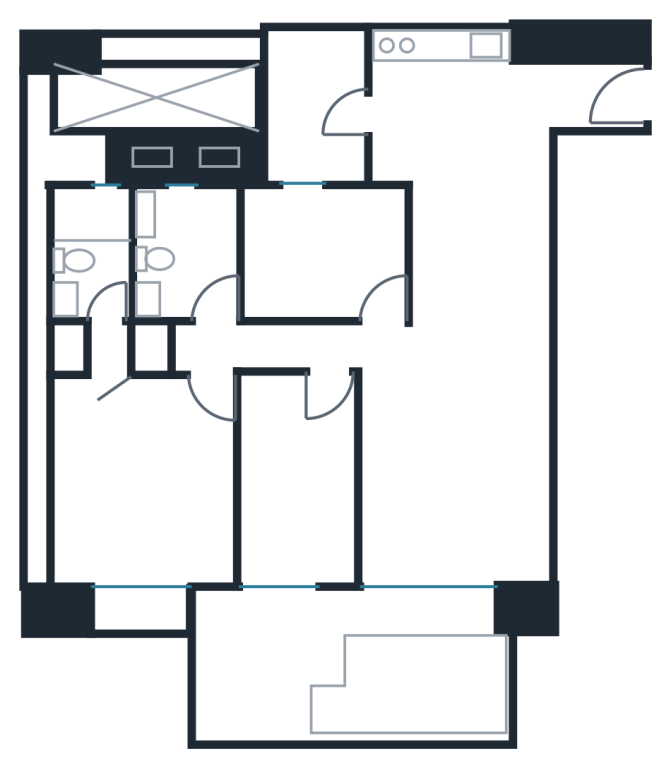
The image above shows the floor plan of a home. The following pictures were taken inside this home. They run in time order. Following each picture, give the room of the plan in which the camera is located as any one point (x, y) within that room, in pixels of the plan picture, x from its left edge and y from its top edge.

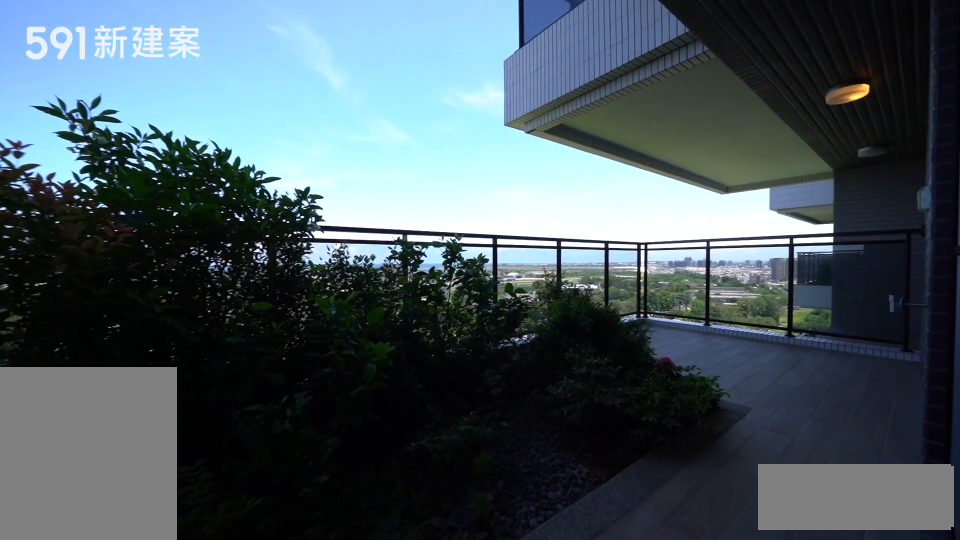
(352, 666)
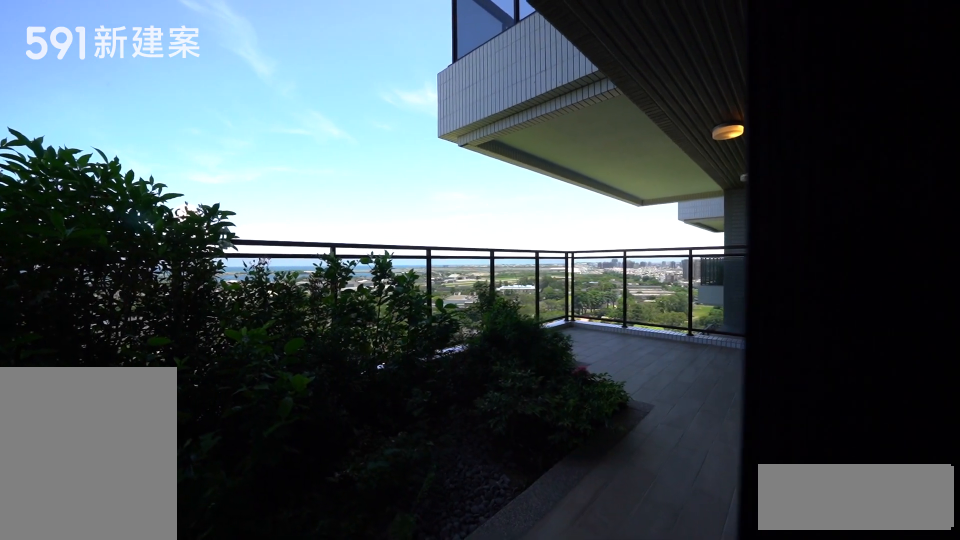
(352, 666)
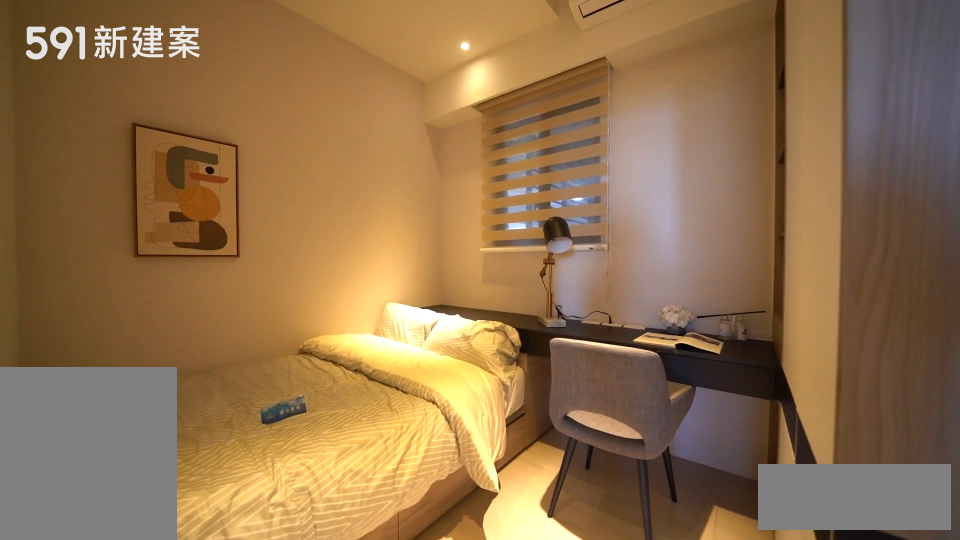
(325, 253)
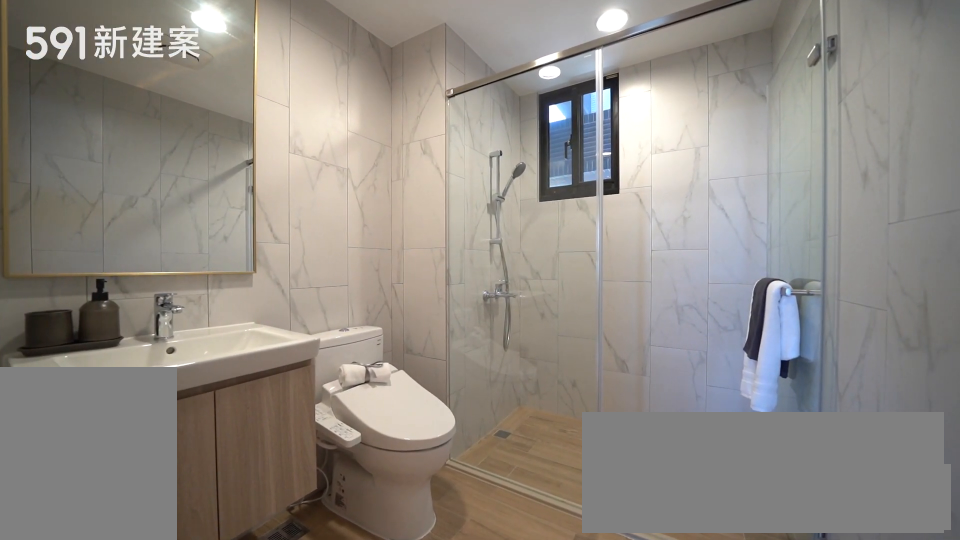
(183, 254)
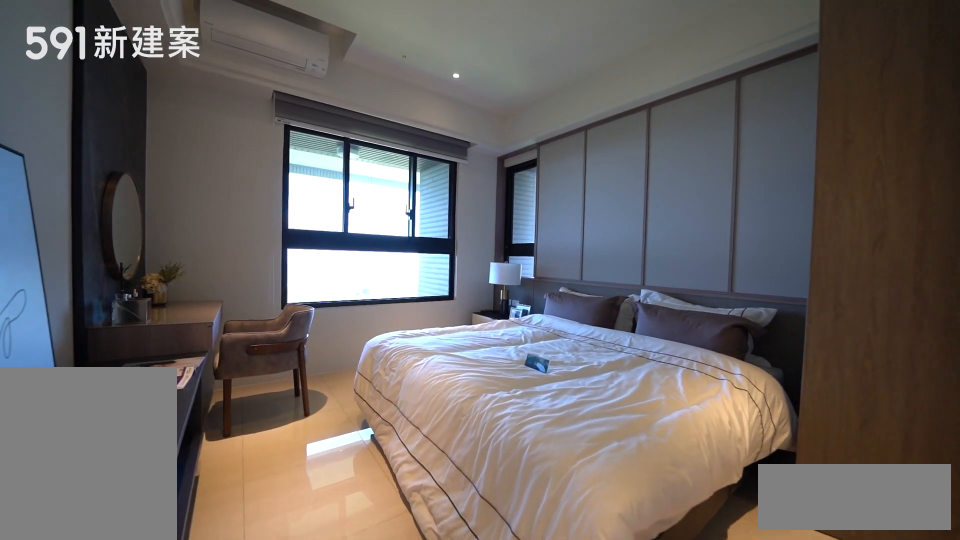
(143, 481)
